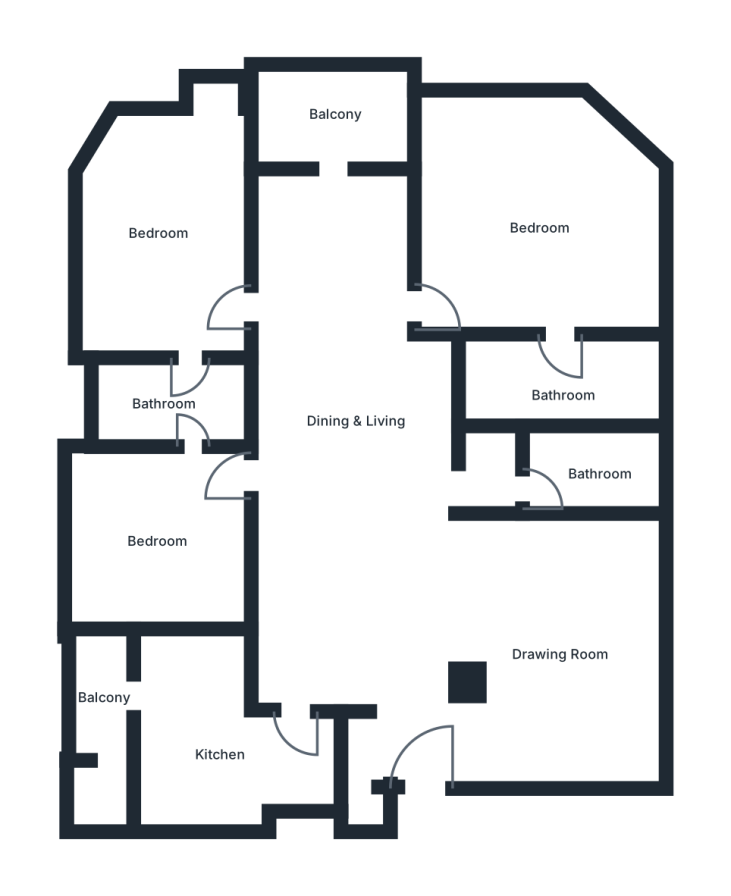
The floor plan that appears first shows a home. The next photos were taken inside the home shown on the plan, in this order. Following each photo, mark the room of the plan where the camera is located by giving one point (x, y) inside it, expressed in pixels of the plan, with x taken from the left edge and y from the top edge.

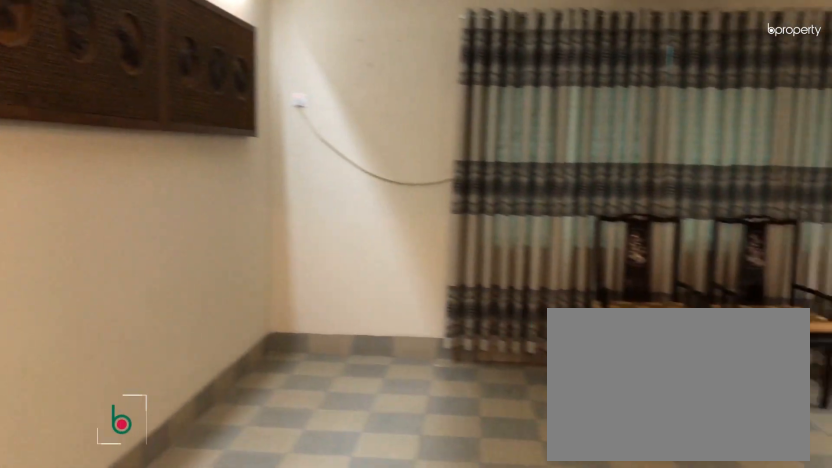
(557, 666)
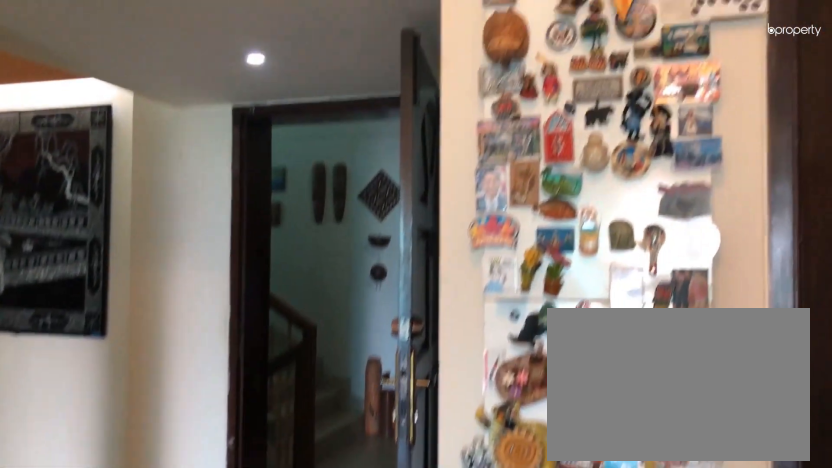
(559, 668)
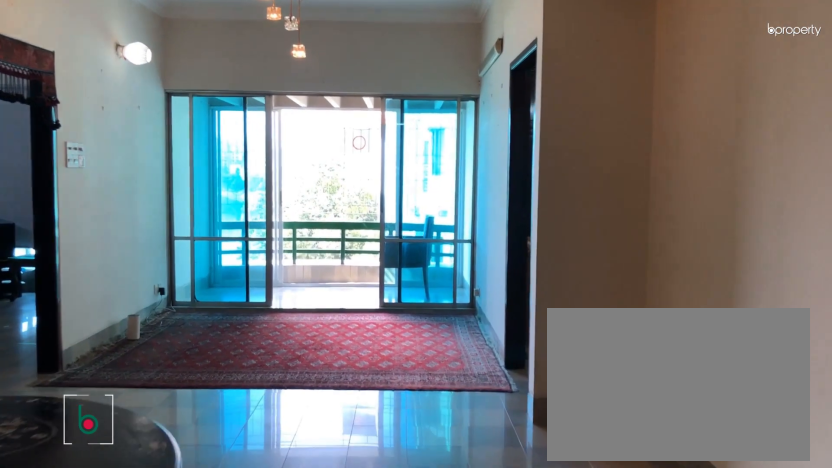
(362, 455)
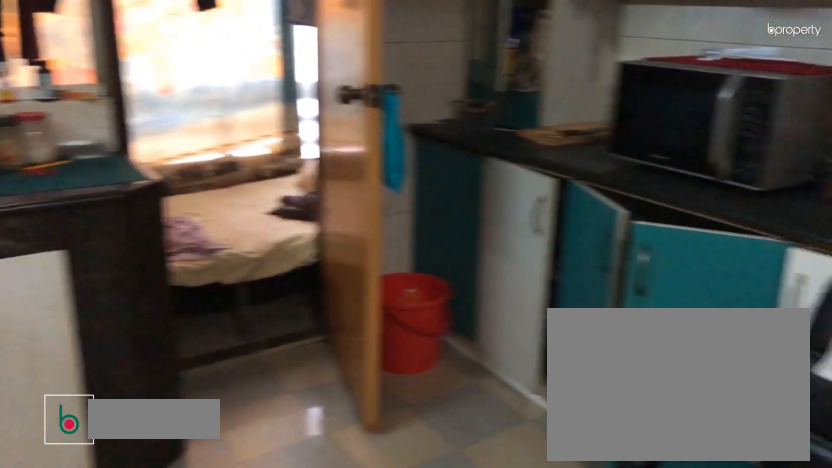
(197, 741)
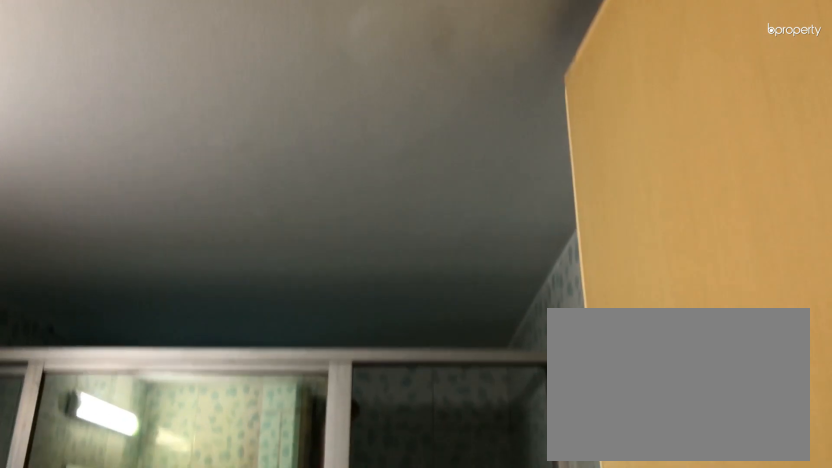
(588, 469)
